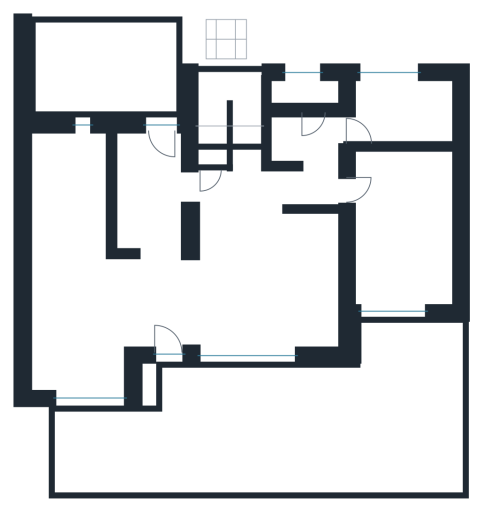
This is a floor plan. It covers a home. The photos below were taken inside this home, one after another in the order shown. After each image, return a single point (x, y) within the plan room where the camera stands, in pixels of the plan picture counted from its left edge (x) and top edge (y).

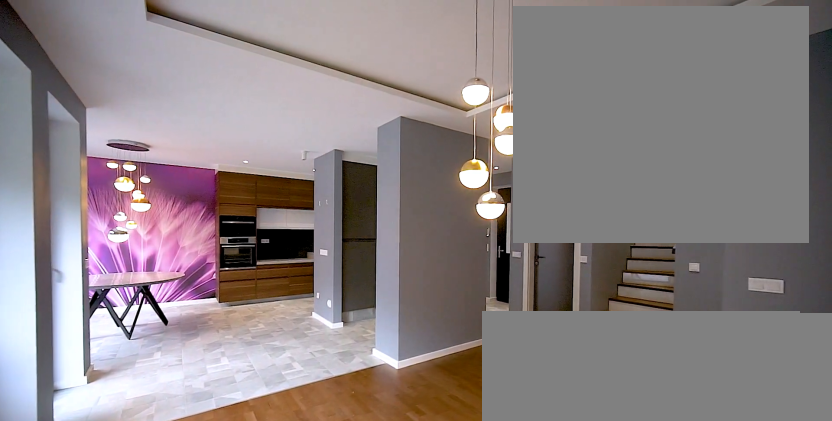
(264, 284)
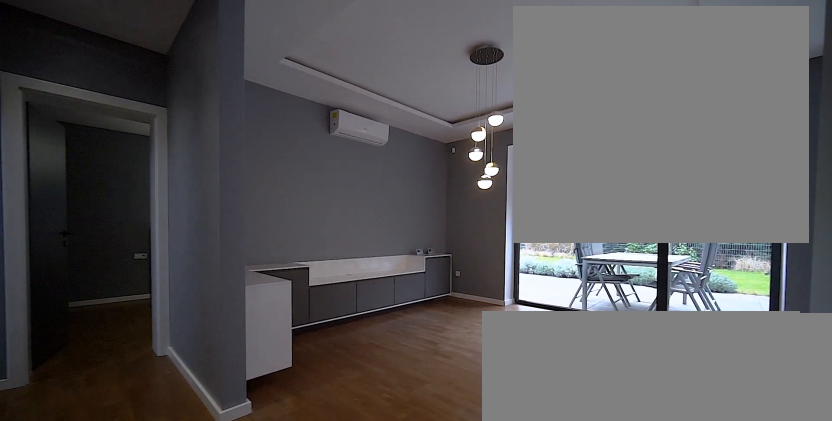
(264, 285)
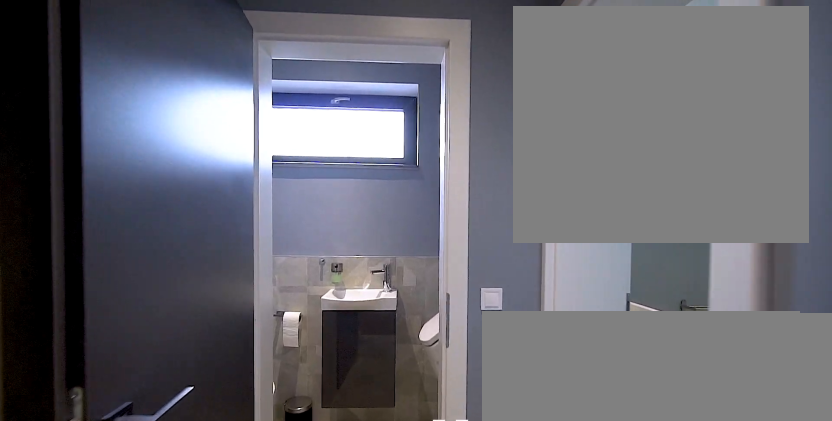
(305, 164)
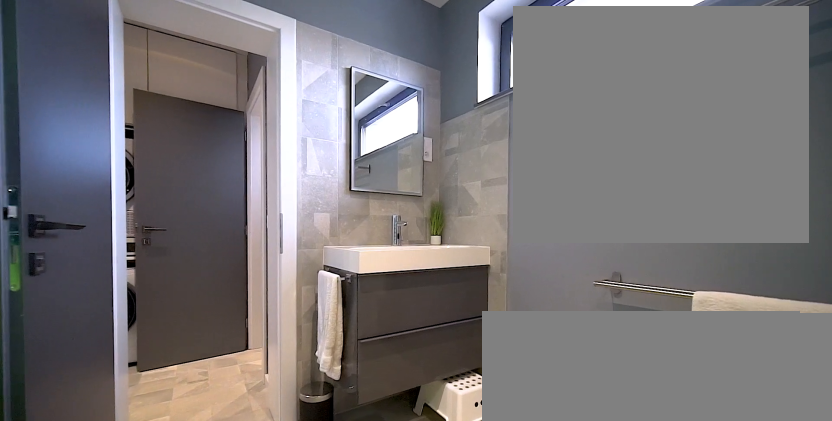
(402, 111)
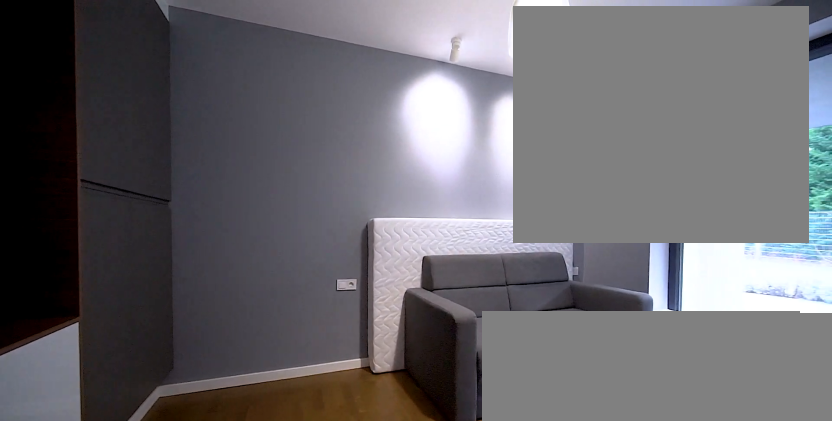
(406, 240)
